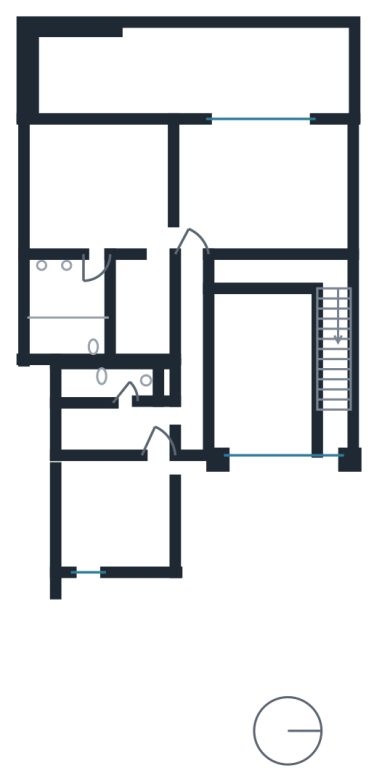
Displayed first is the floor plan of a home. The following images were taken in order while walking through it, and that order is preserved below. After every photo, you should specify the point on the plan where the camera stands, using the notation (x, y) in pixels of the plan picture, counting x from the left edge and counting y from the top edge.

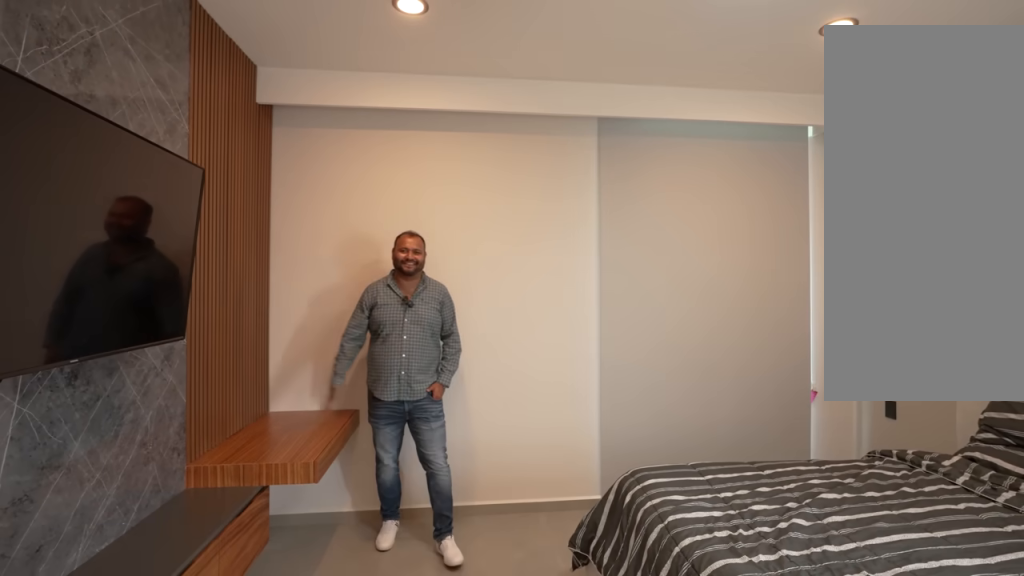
(148, 486)
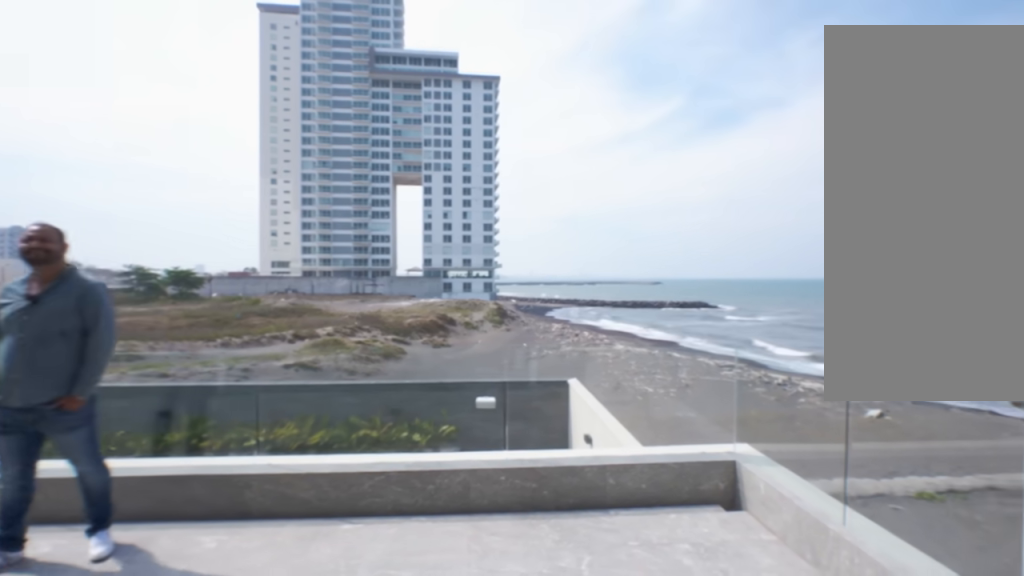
(301, 77)
